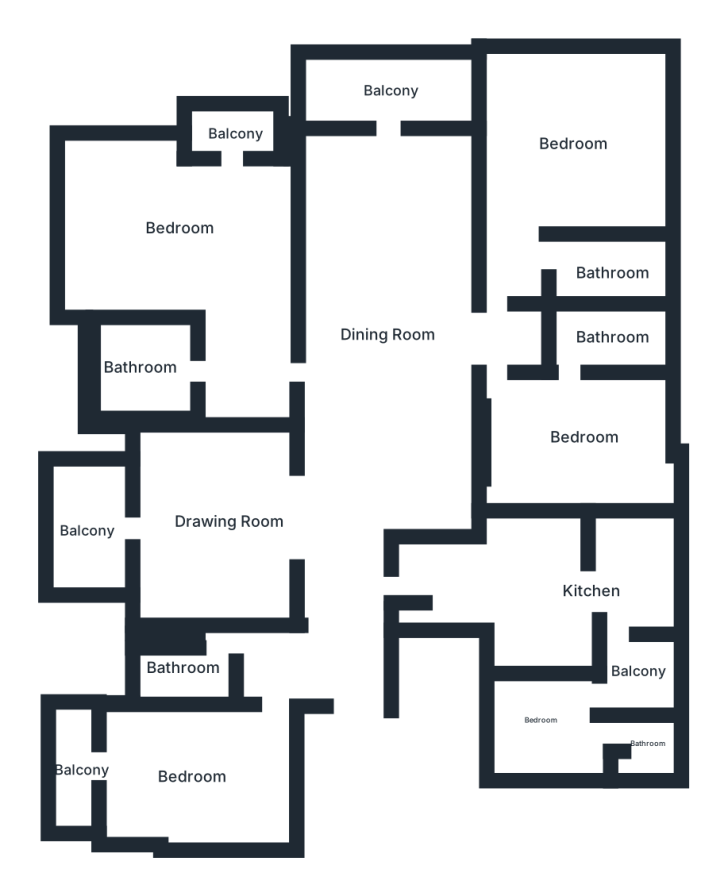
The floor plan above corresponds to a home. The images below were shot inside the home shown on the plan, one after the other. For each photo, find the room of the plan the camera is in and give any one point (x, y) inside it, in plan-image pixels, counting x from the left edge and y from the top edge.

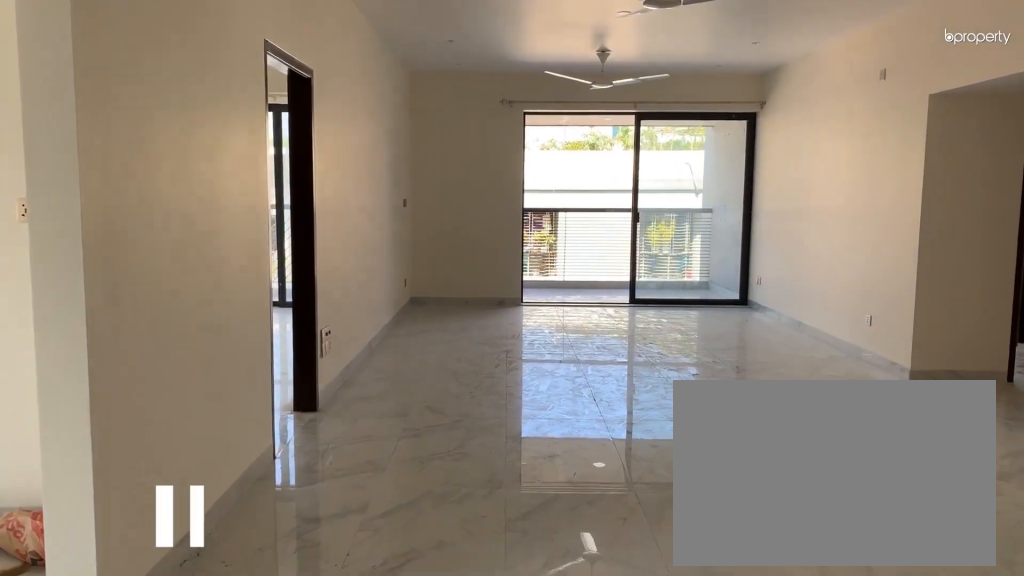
(380, 326)
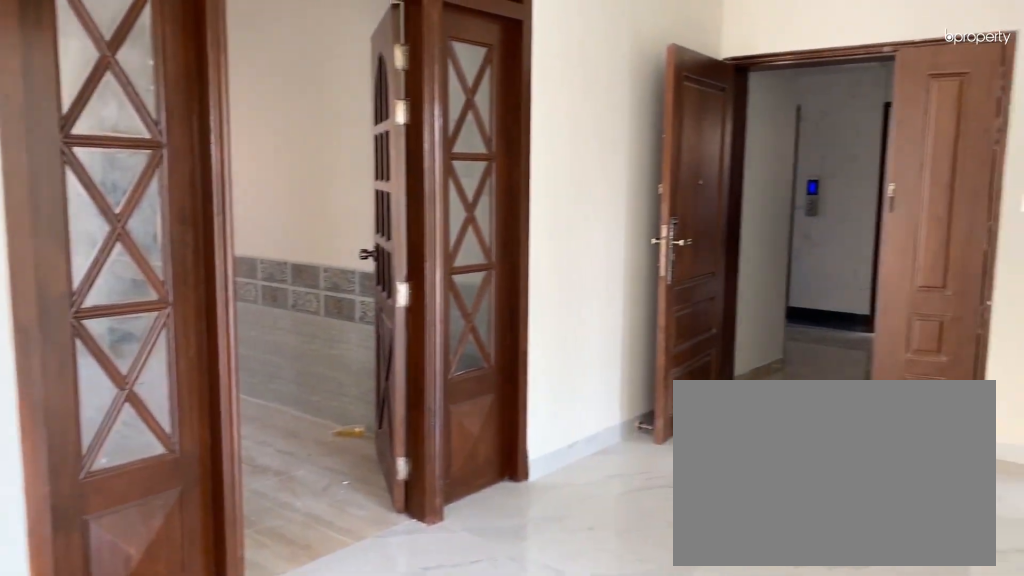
(380, 326)
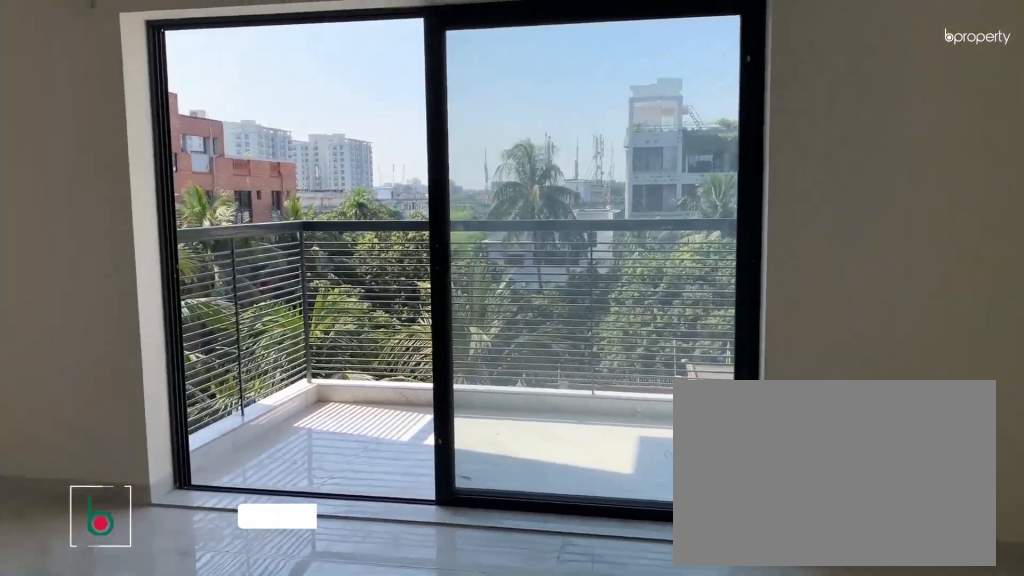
(233, 524)
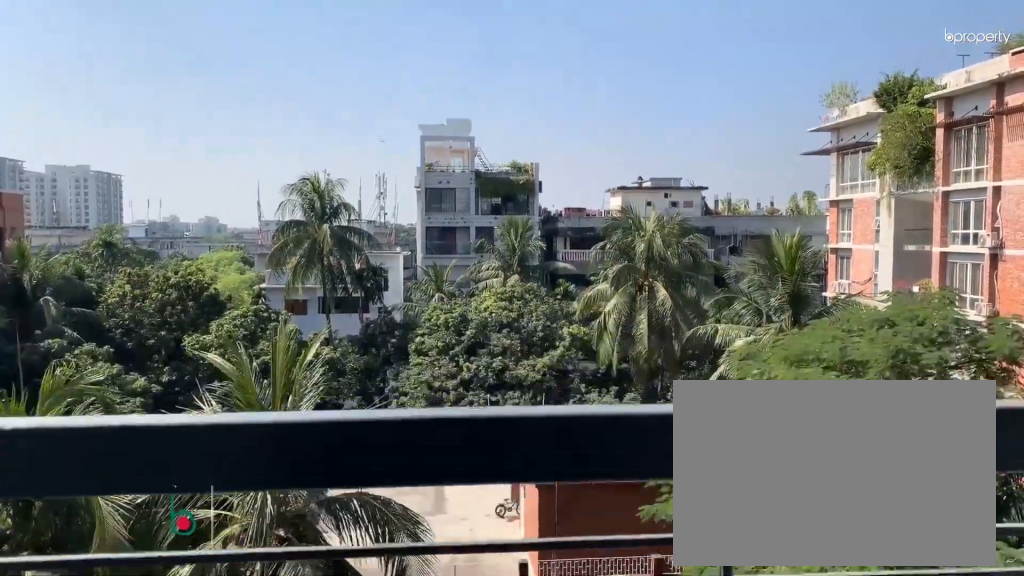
(91, 535)
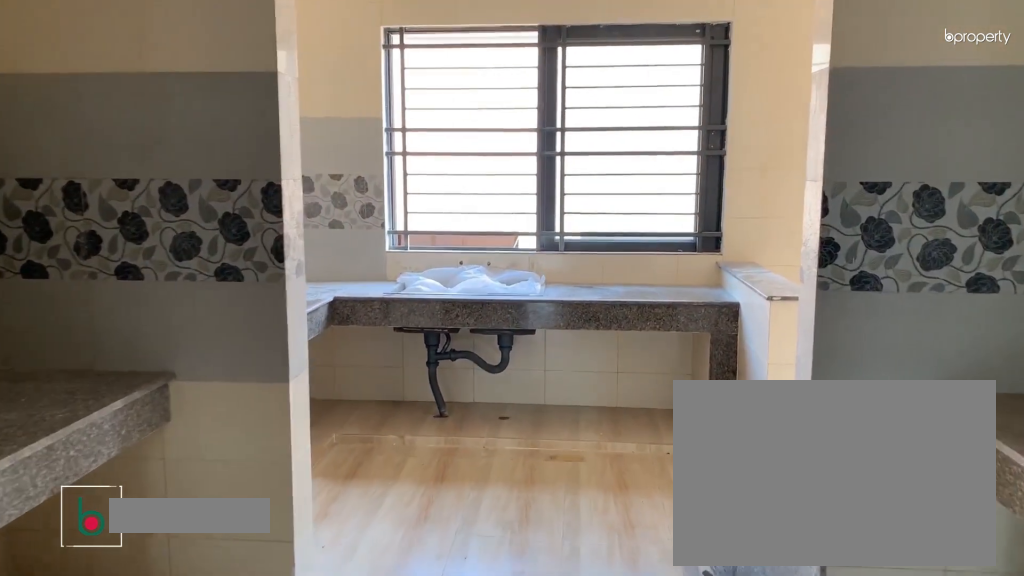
(591, 598)
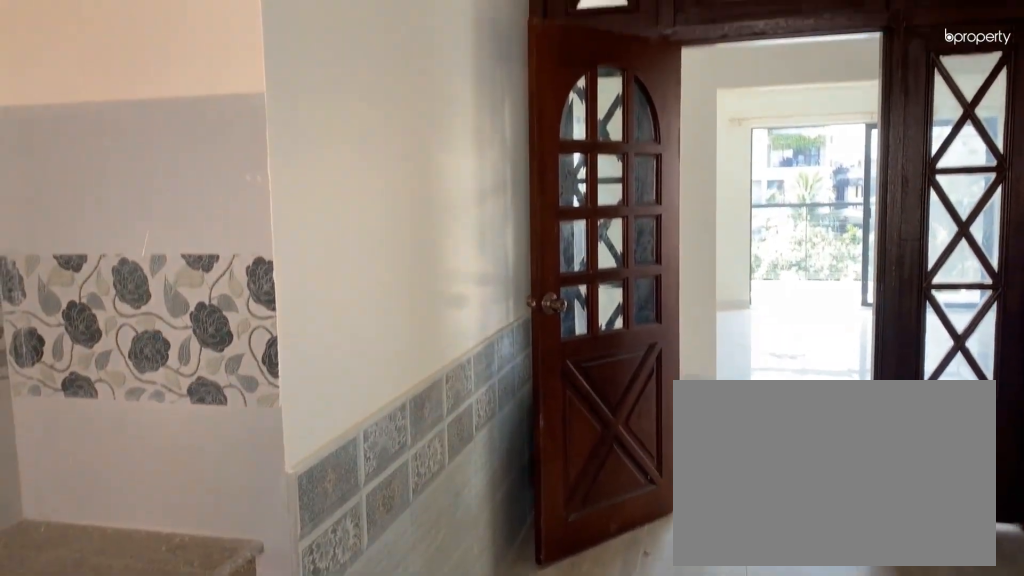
(591, 598)
